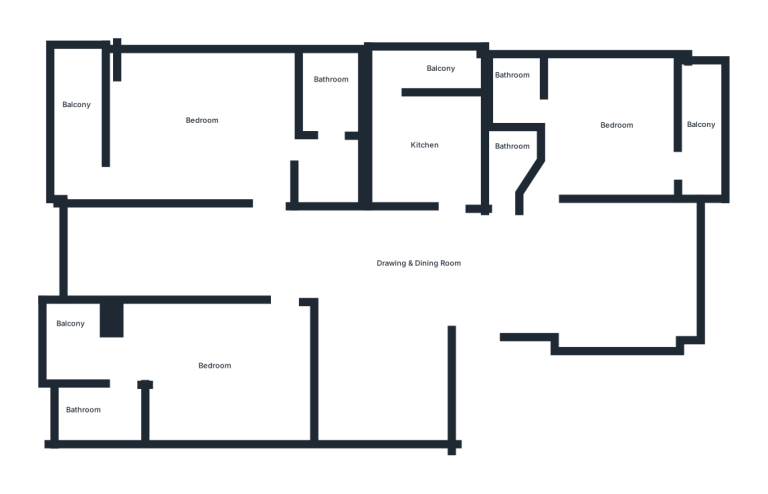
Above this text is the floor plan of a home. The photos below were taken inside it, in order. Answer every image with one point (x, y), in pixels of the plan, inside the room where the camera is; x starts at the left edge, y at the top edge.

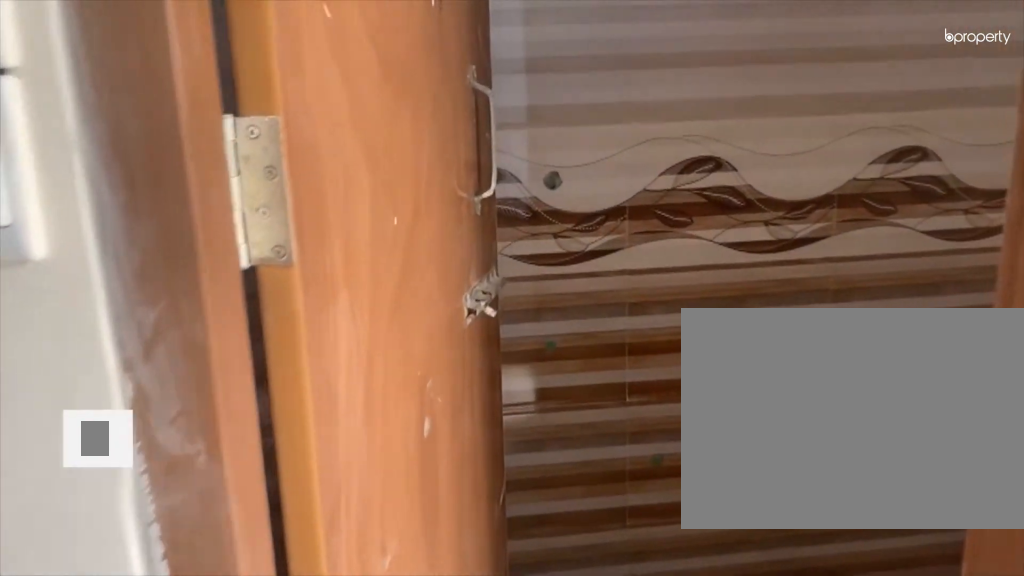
(95, 409)
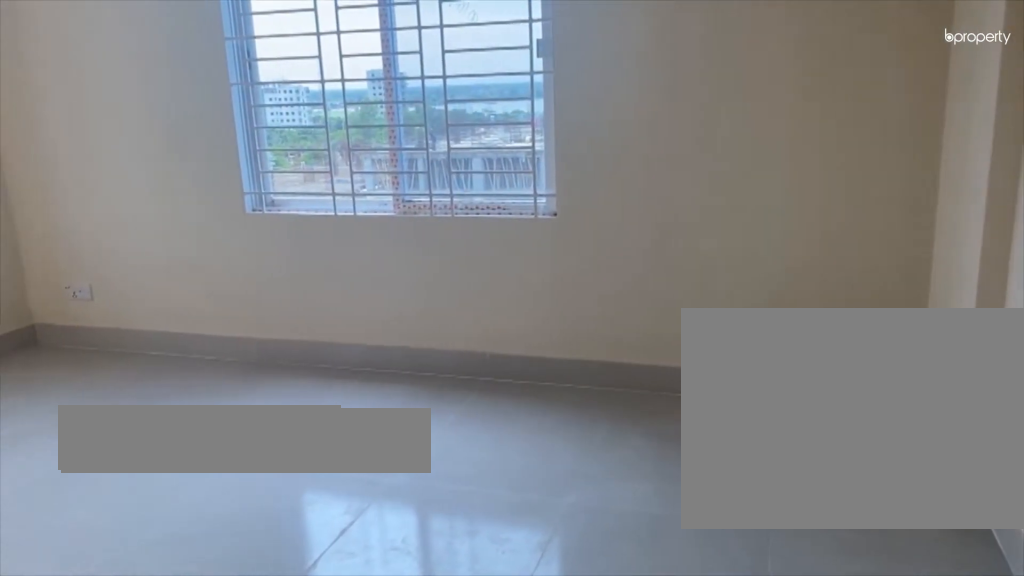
(203, 131)
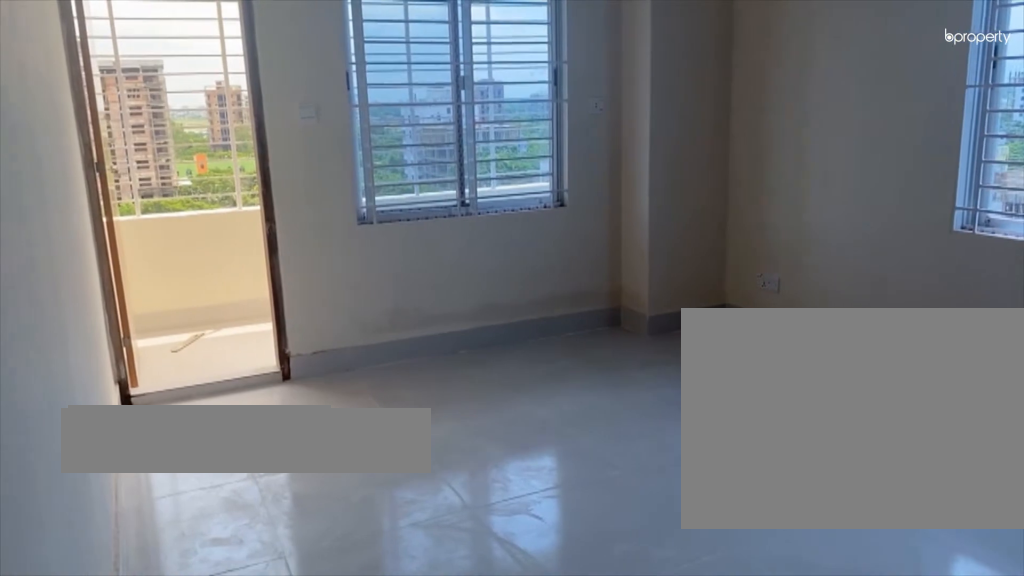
(203, 131)
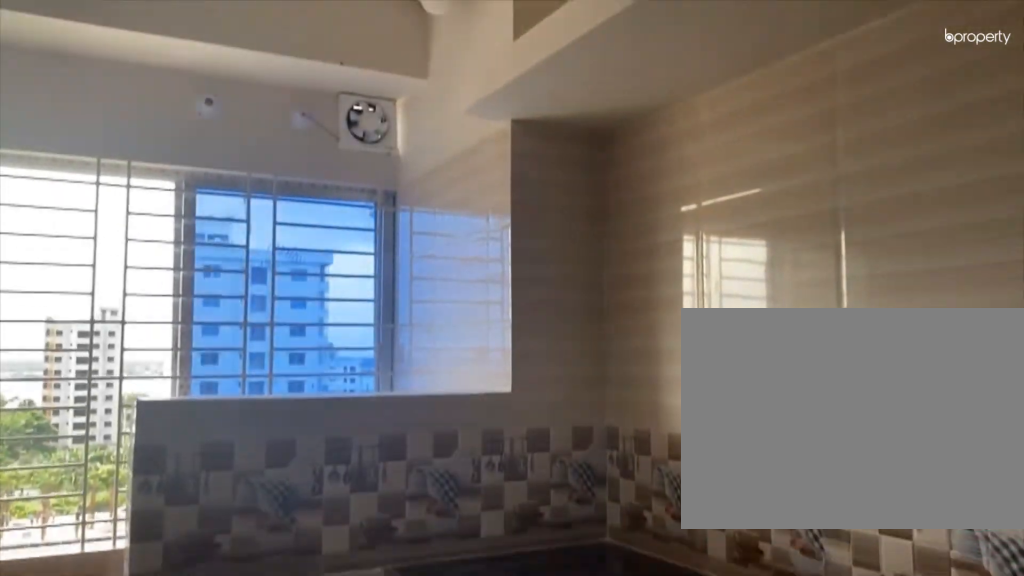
(433, 149)
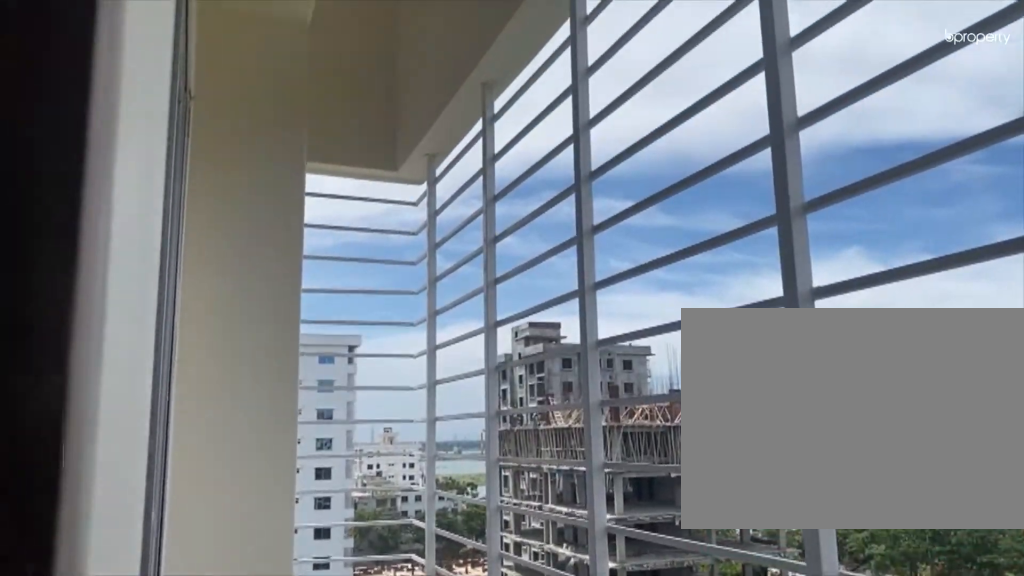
(700, 129)
